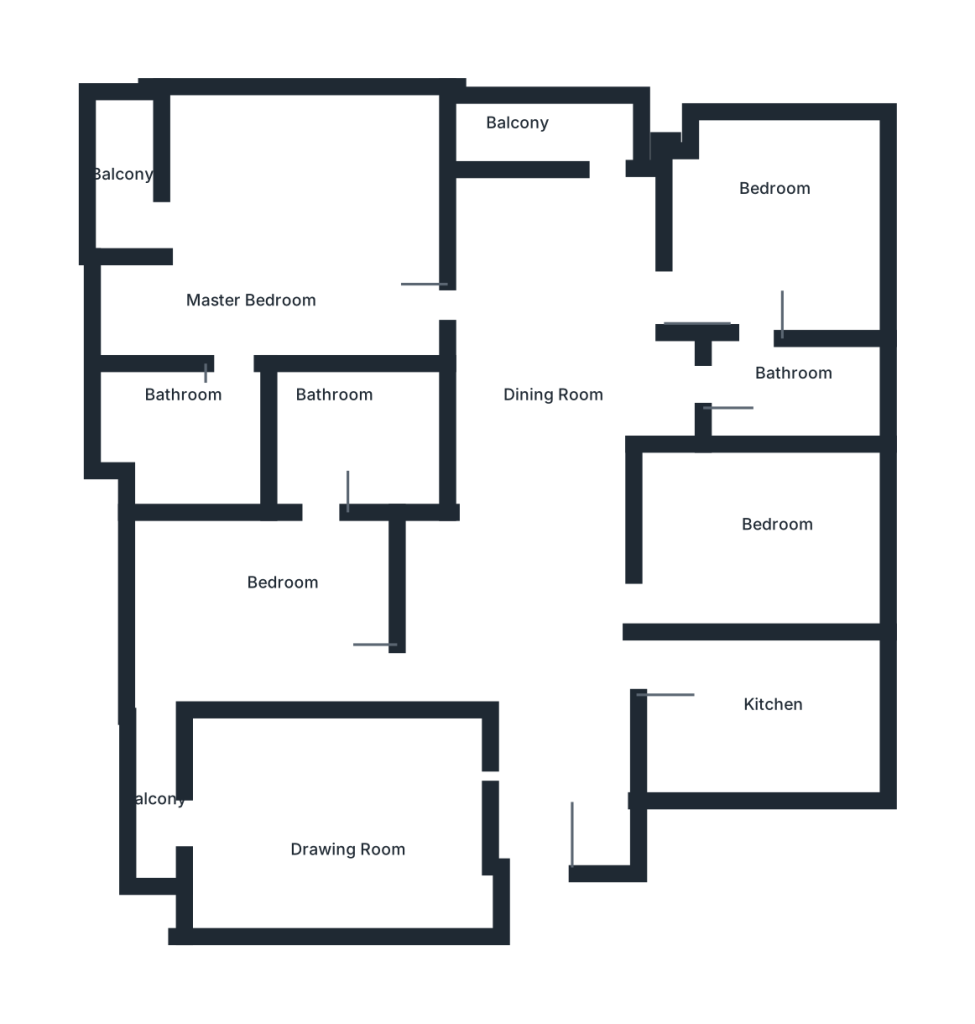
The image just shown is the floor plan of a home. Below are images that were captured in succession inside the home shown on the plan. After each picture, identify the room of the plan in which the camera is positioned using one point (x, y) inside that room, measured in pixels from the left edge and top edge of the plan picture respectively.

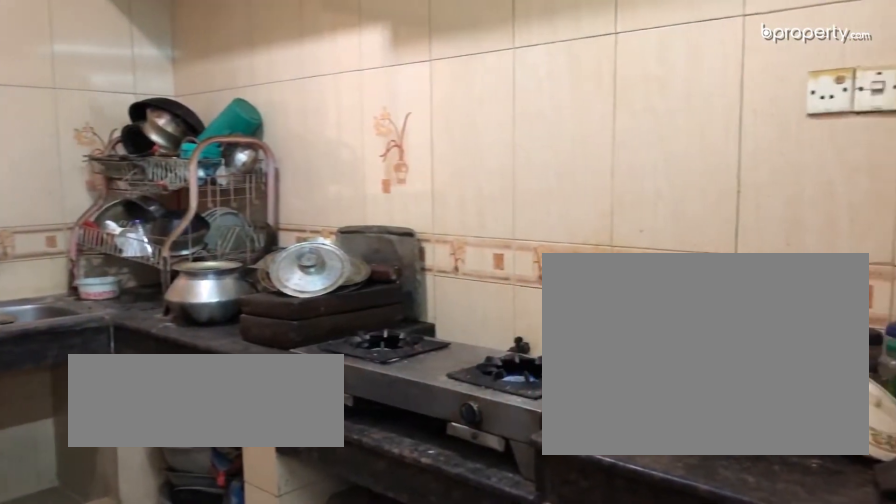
(776, 735)
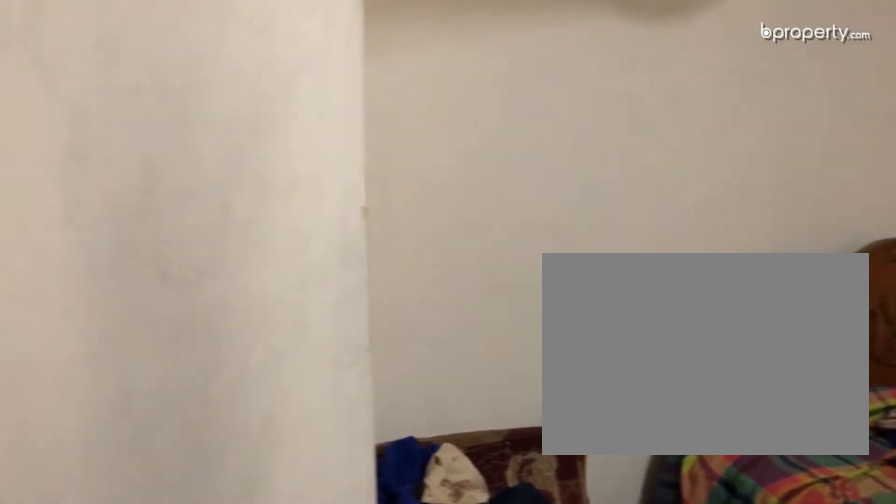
(744, 556)
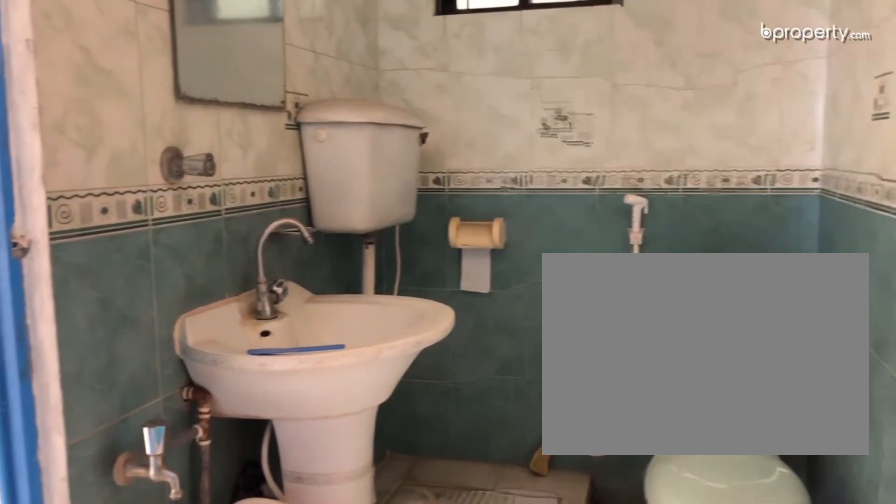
(775, 386)
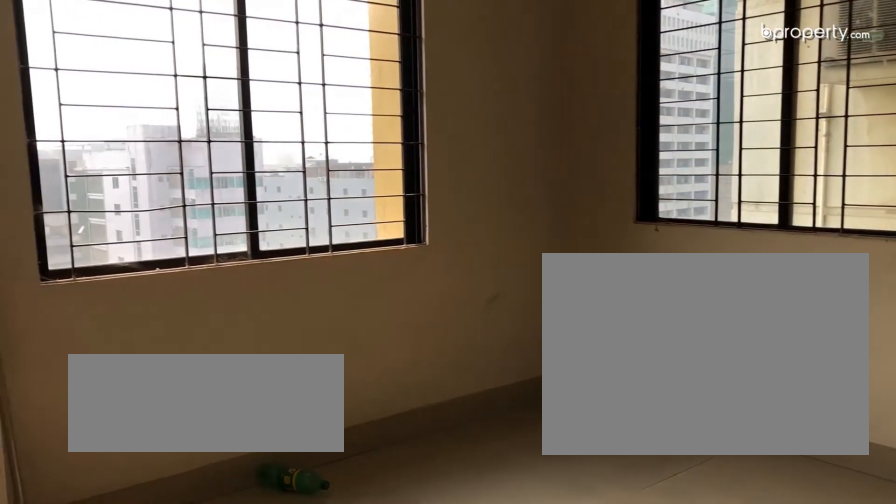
(779, 221)
